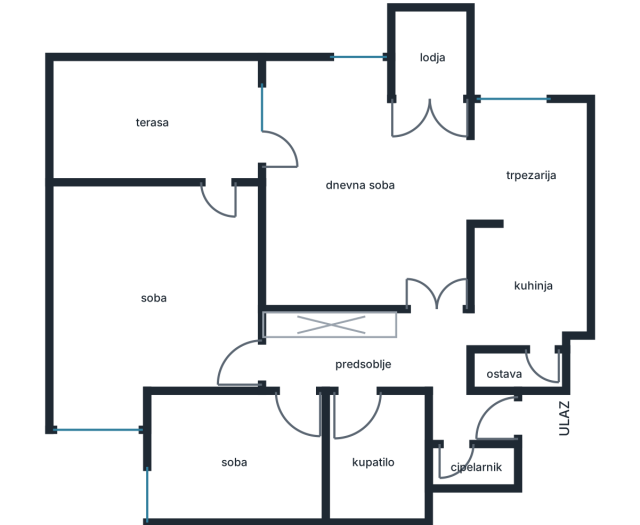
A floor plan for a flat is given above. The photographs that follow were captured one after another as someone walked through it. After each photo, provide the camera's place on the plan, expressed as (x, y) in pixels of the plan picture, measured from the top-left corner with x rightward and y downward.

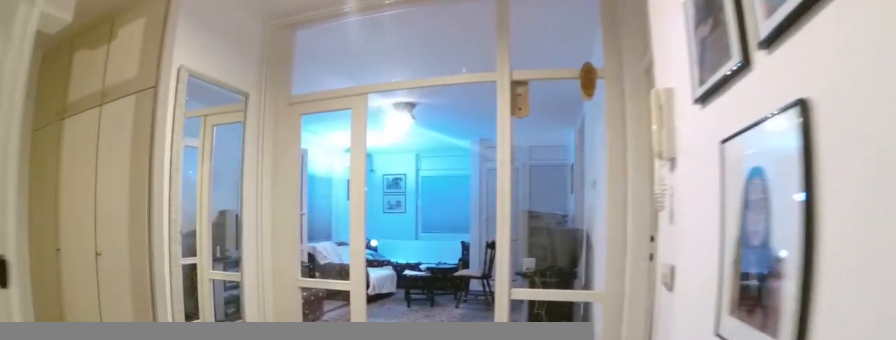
(452, 416)
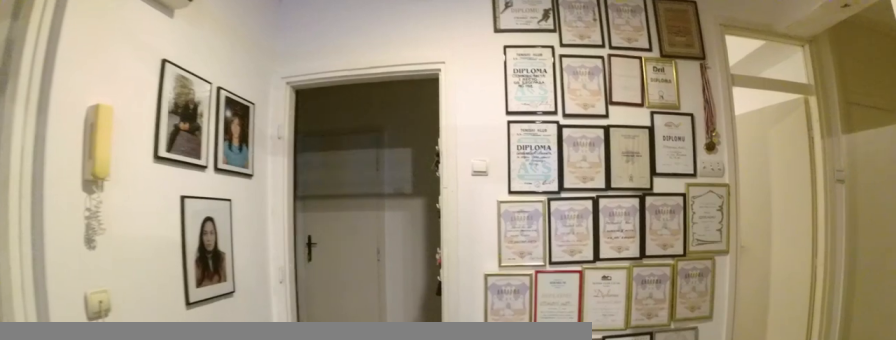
(439, 304)
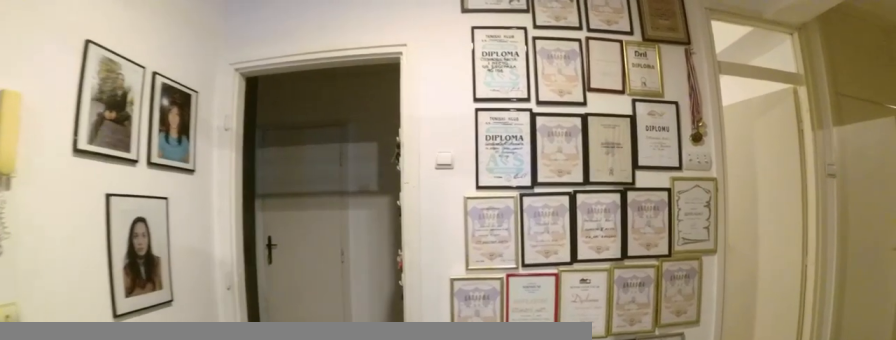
(439, 314)
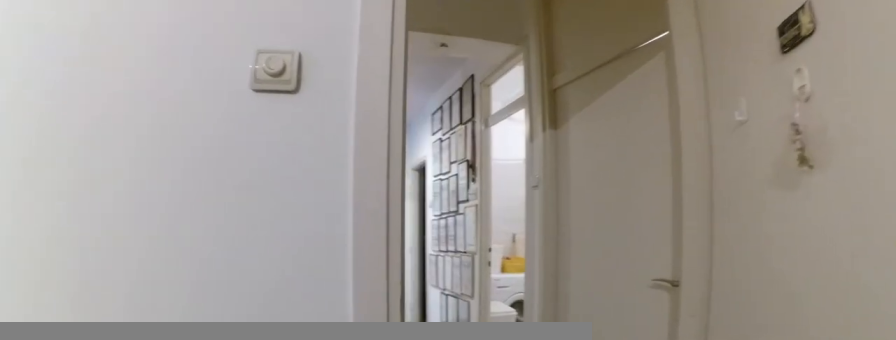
(227, 327)
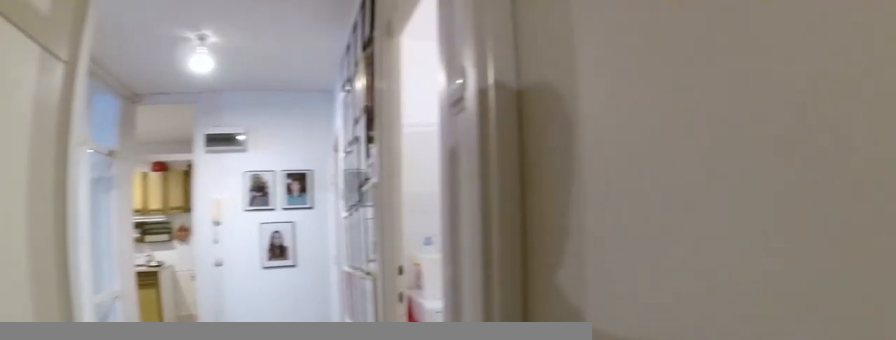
(277, 362)
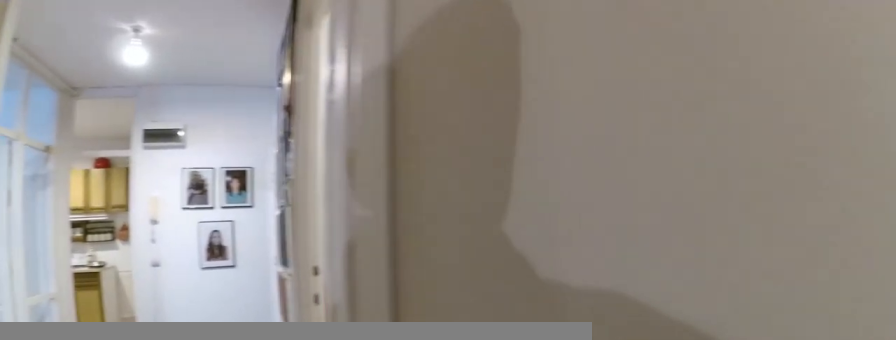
(280, 363)
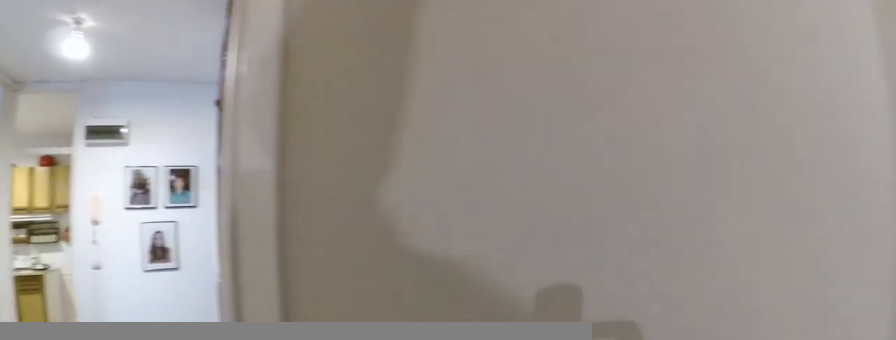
(285, 363)
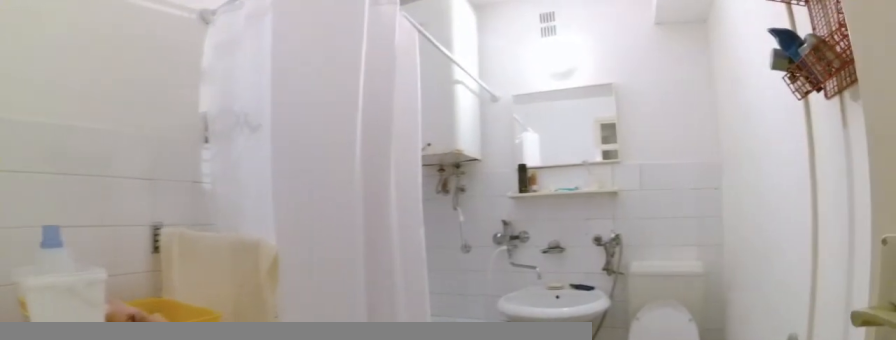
(346, 369)
